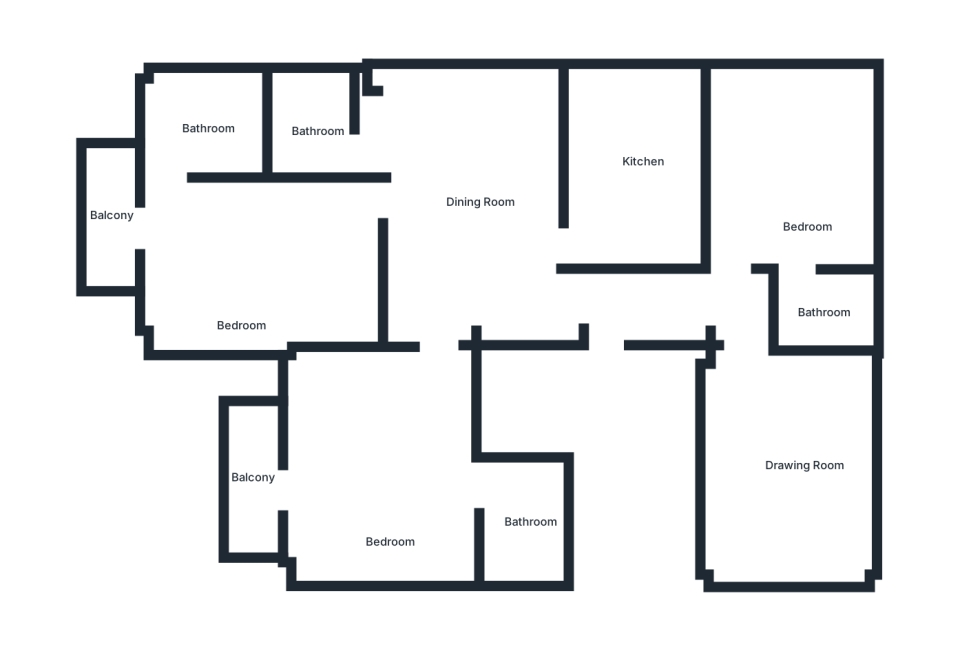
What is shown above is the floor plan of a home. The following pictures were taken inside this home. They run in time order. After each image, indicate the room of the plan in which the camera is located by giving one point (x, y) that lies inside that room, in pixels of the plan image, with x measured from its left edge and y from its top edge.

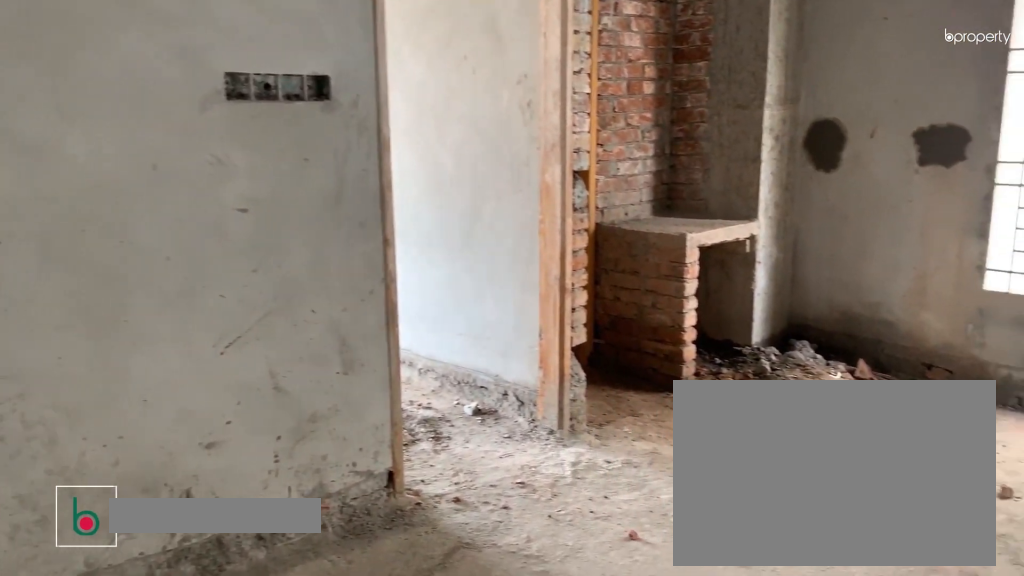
(465, 185)
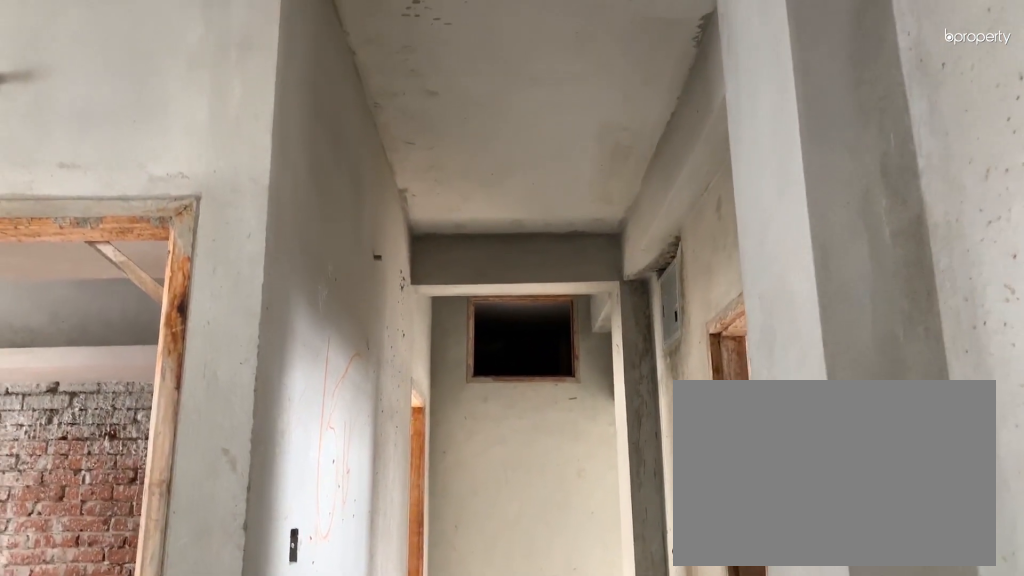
(465, 185)
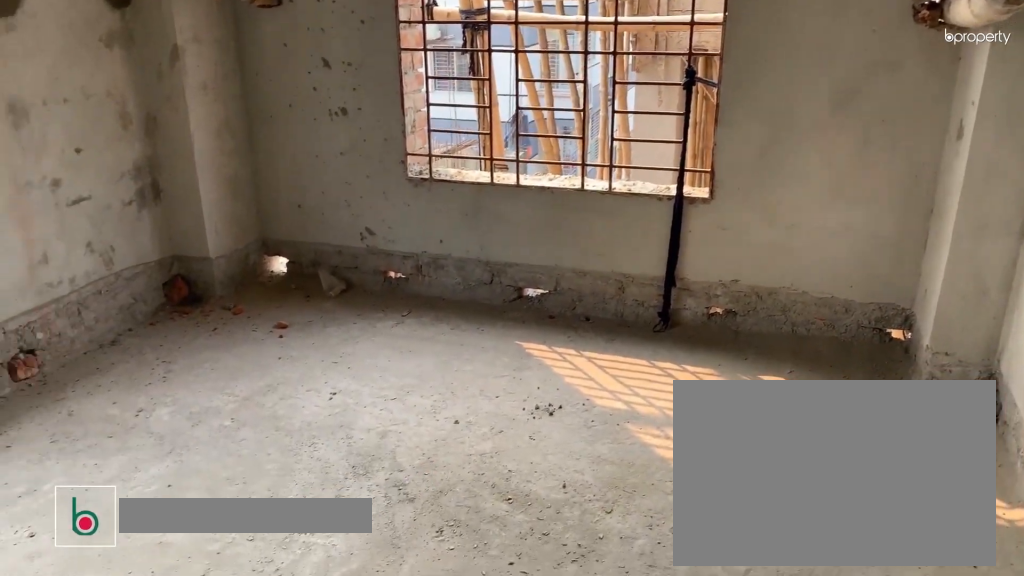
(803, 449)
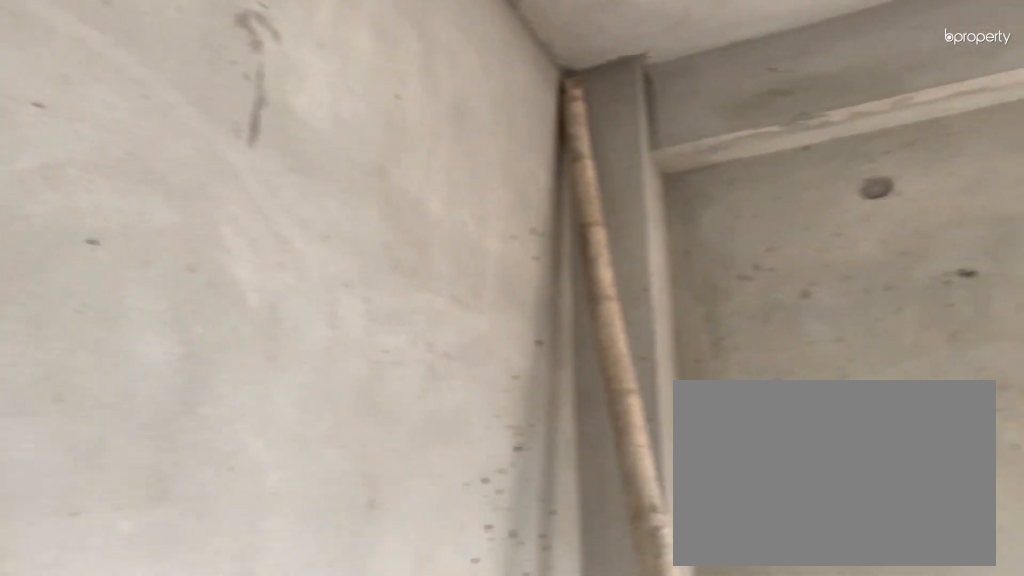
(803, 449)
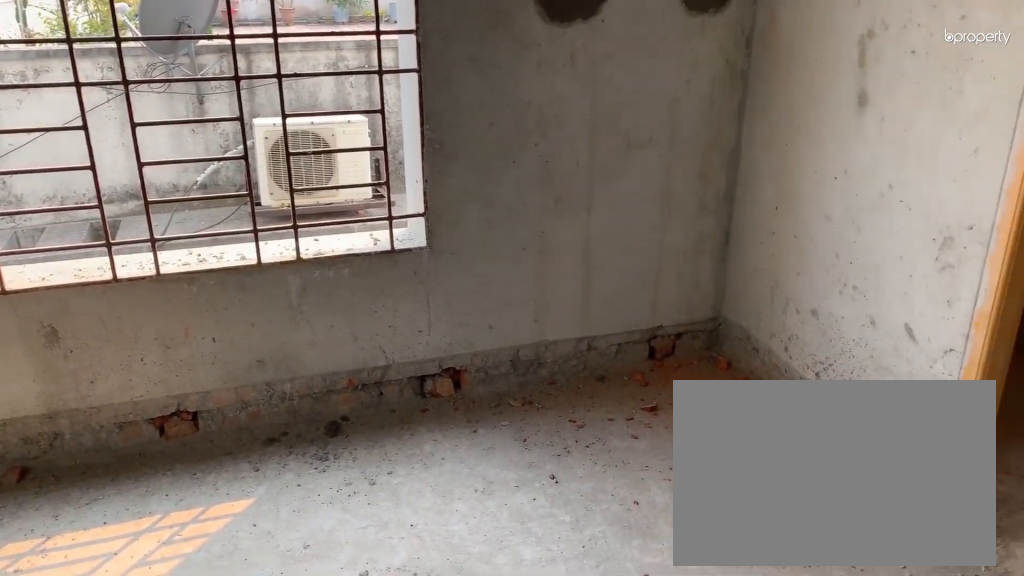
(803, 186)
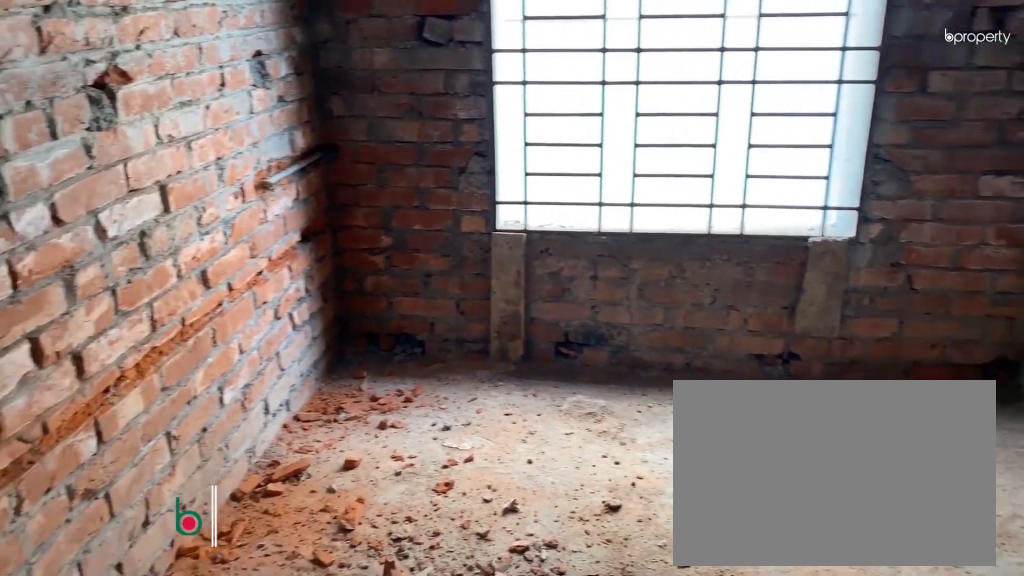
(642, 156)
